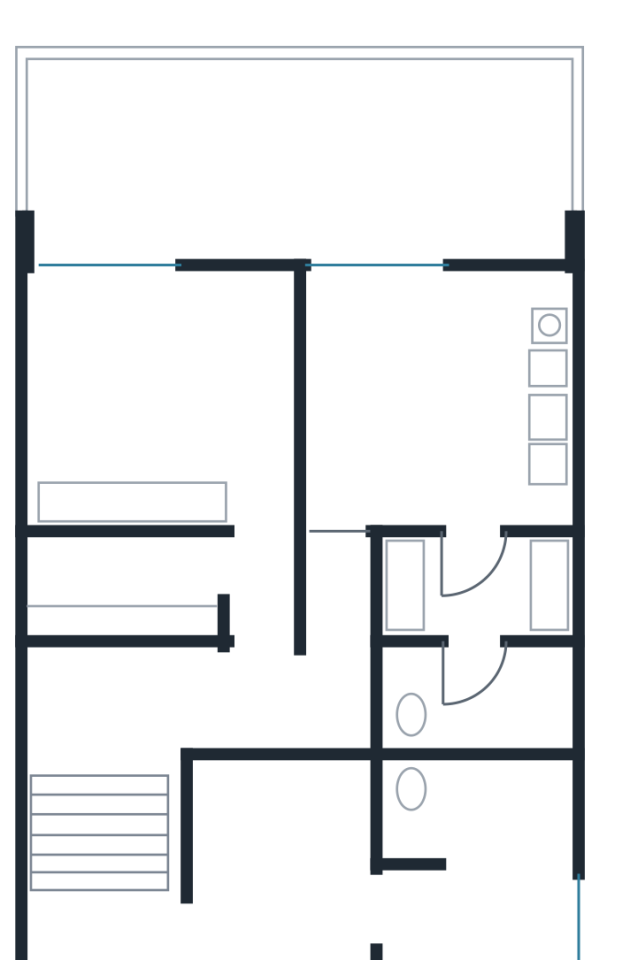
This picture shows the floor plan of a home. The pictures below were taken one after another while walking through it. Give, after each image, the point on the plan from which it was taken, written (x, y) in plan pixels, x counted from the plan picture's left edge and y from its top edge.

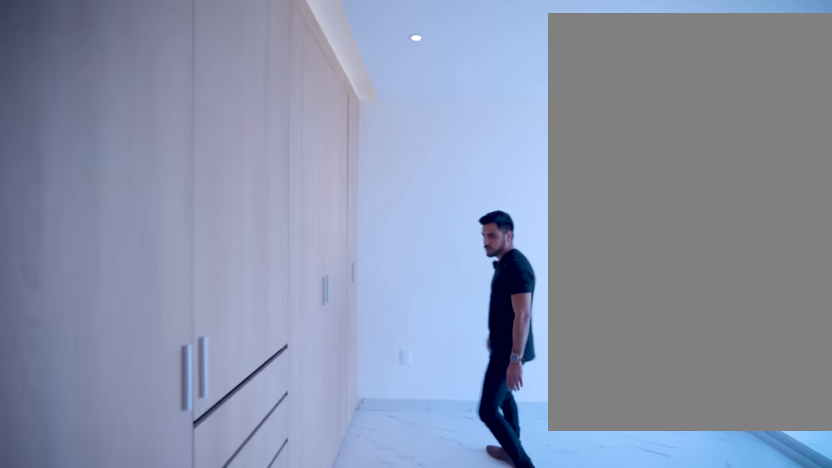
(273, 410)
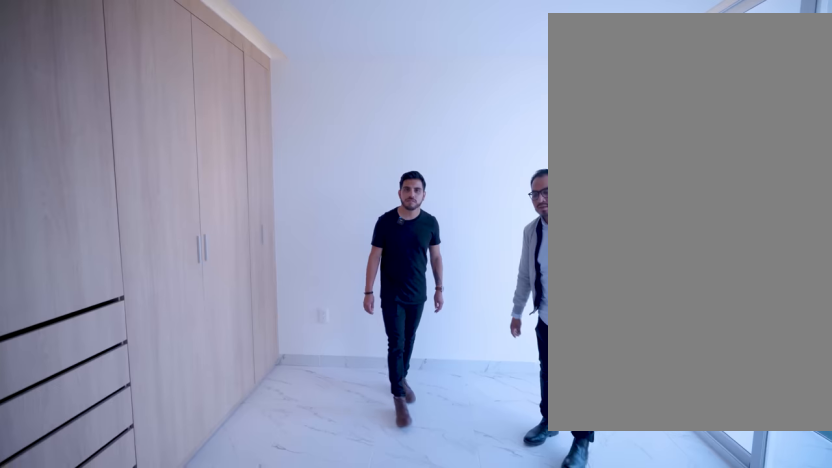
(273, 406)
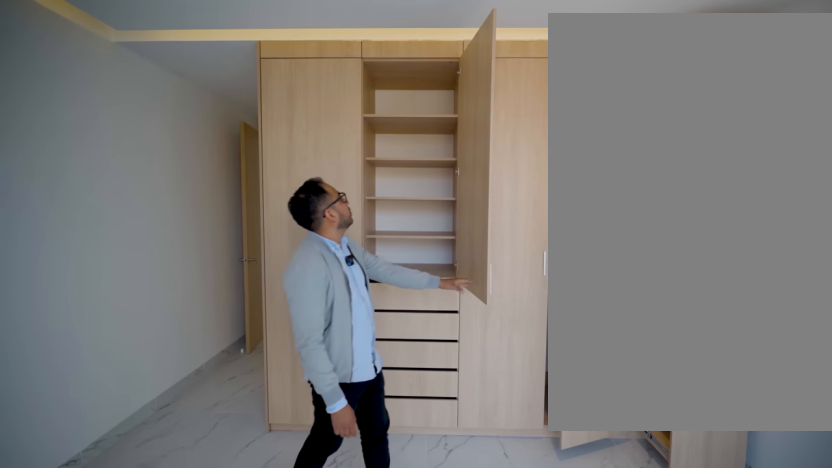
(152, 408)
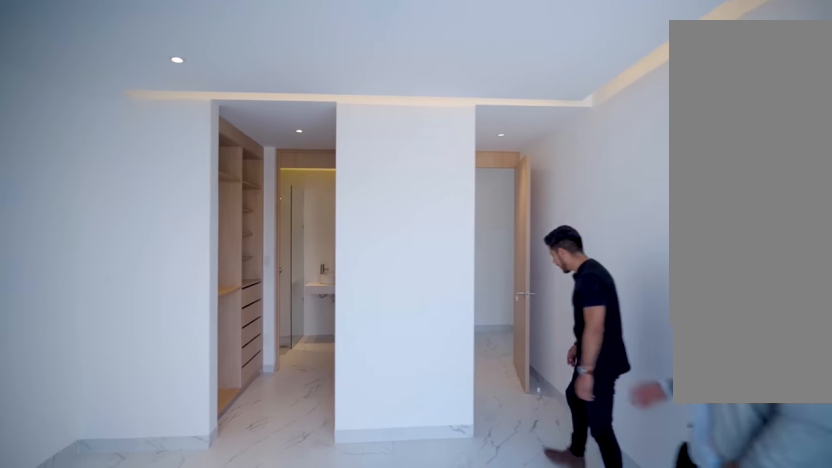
(383, 415)
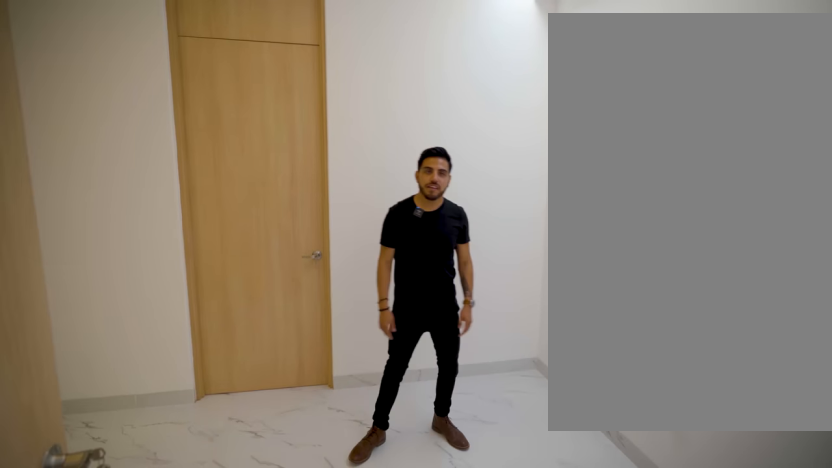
(178, 934)
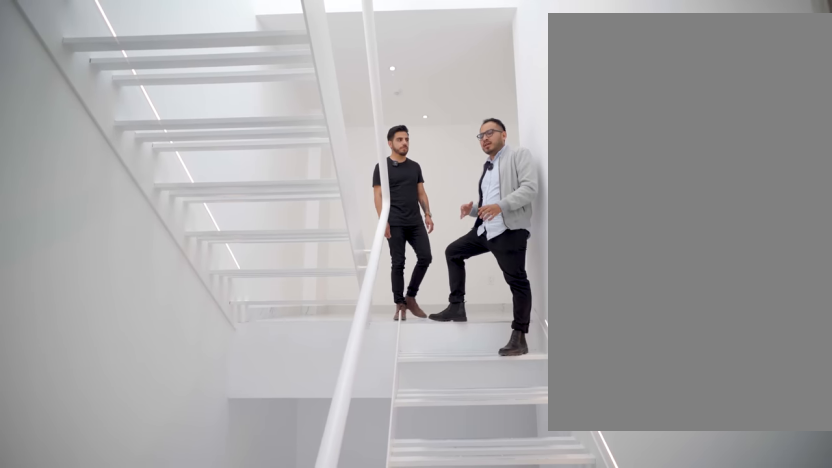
(160, 930)
